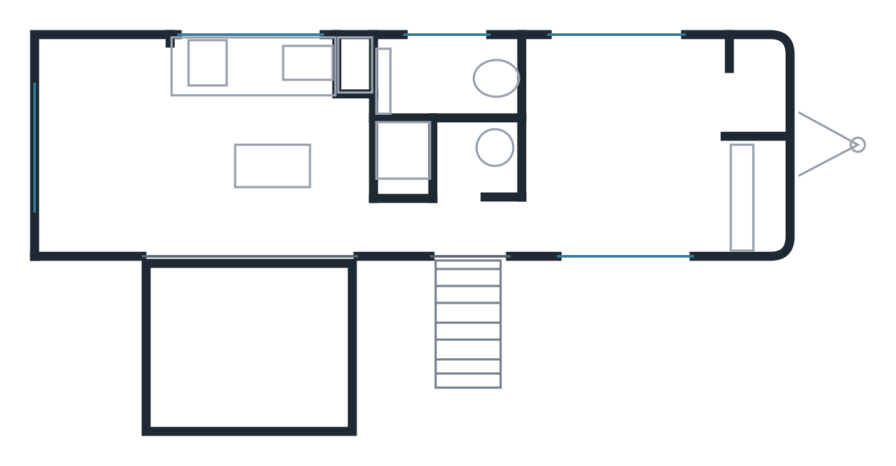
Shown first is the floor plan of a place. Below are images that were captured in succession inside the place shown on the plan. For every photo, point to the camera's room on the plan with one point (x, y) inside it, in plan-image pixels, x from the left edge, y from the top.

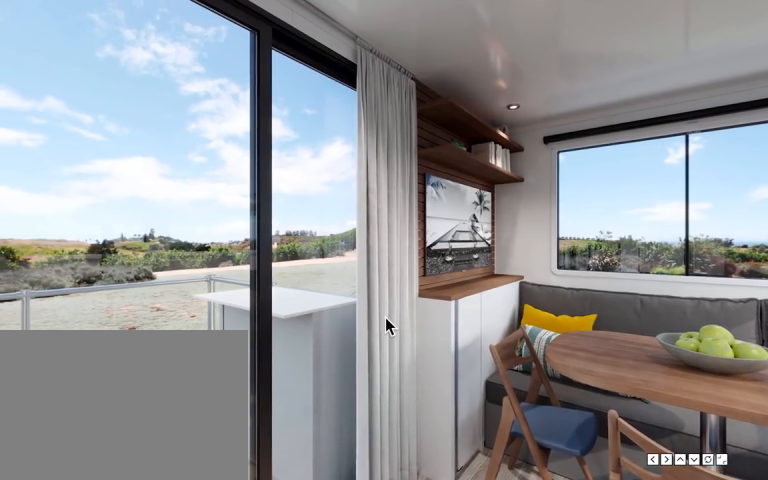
(271, 154)
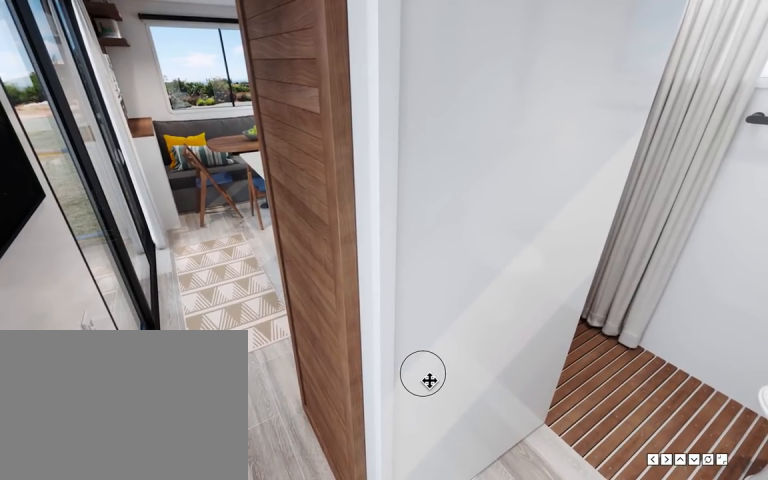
(450, 228)
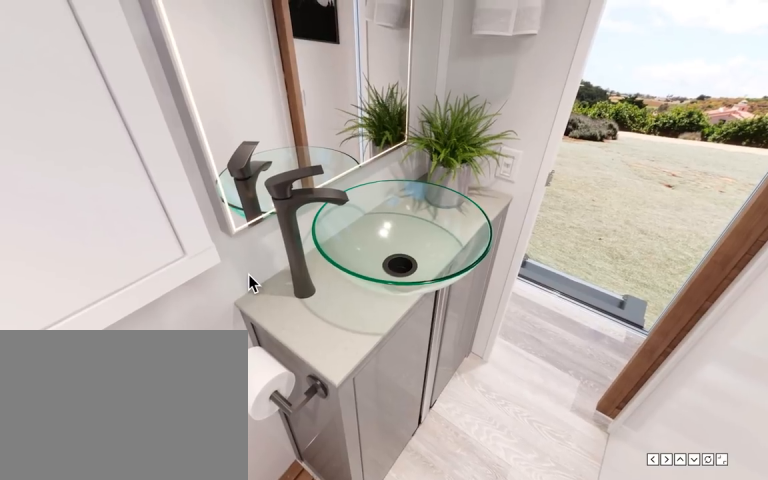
(455, 127)
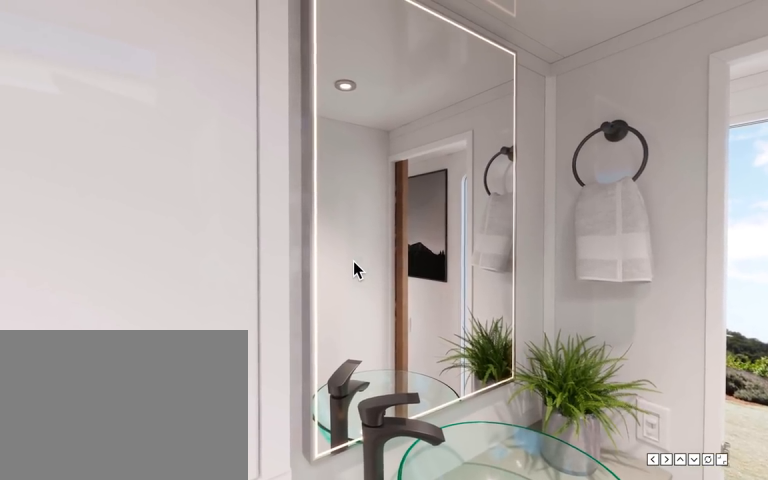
(450, 155)
